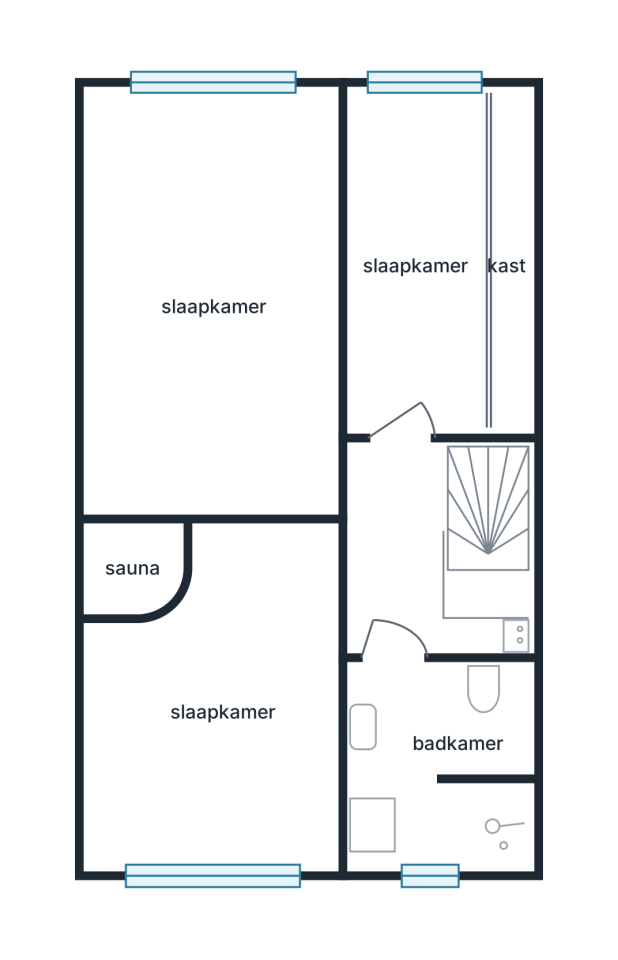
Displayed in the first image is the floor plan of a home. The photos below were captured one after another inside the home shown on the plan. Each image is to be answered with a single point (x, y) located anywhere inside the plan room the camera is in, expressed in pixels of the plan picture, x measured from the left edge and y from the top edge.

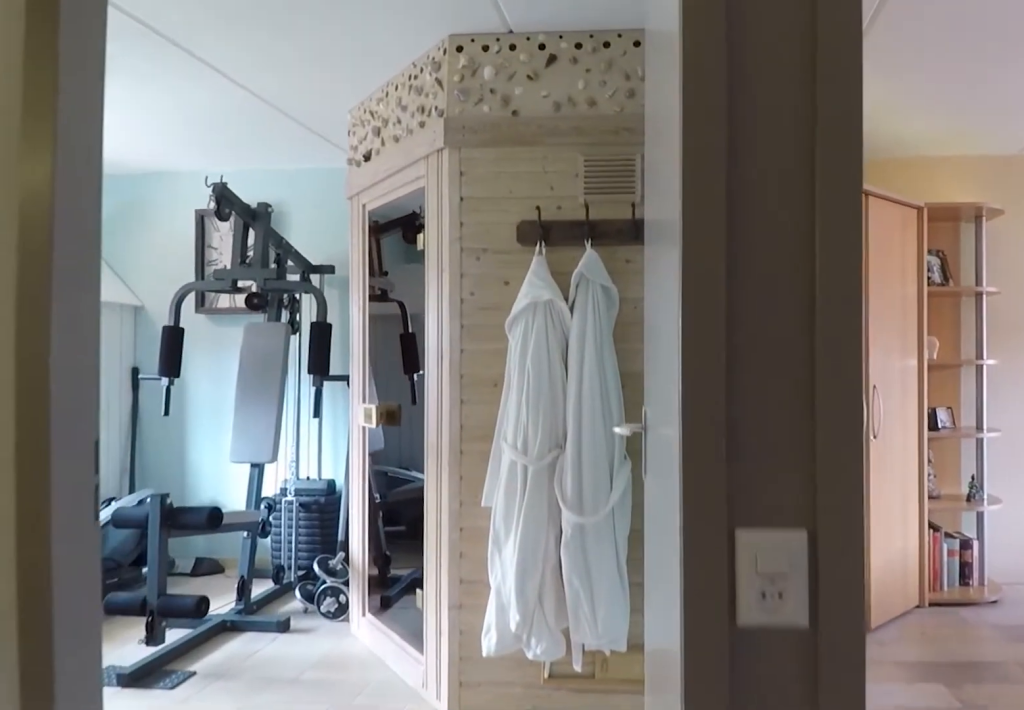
(406, 557)
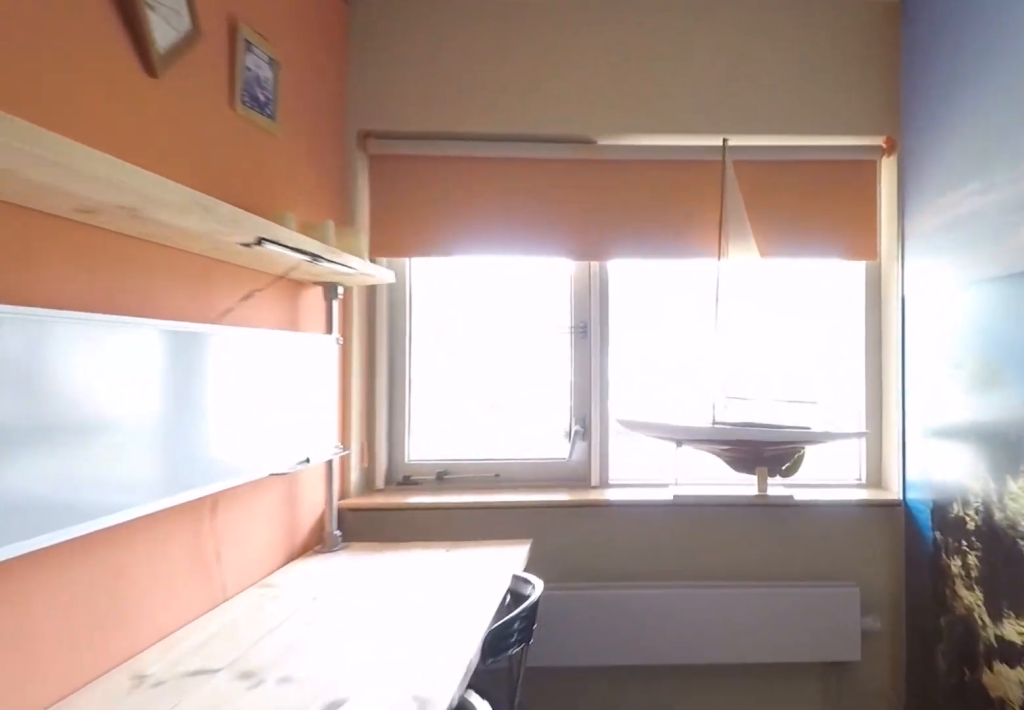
(415, 263)
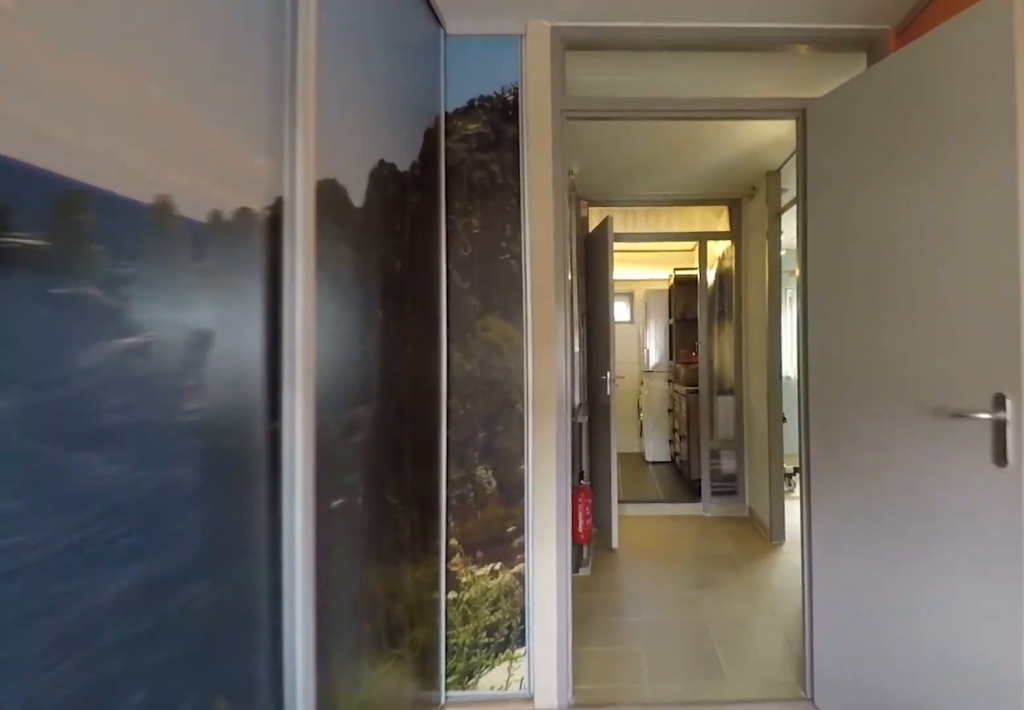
(415, 263)
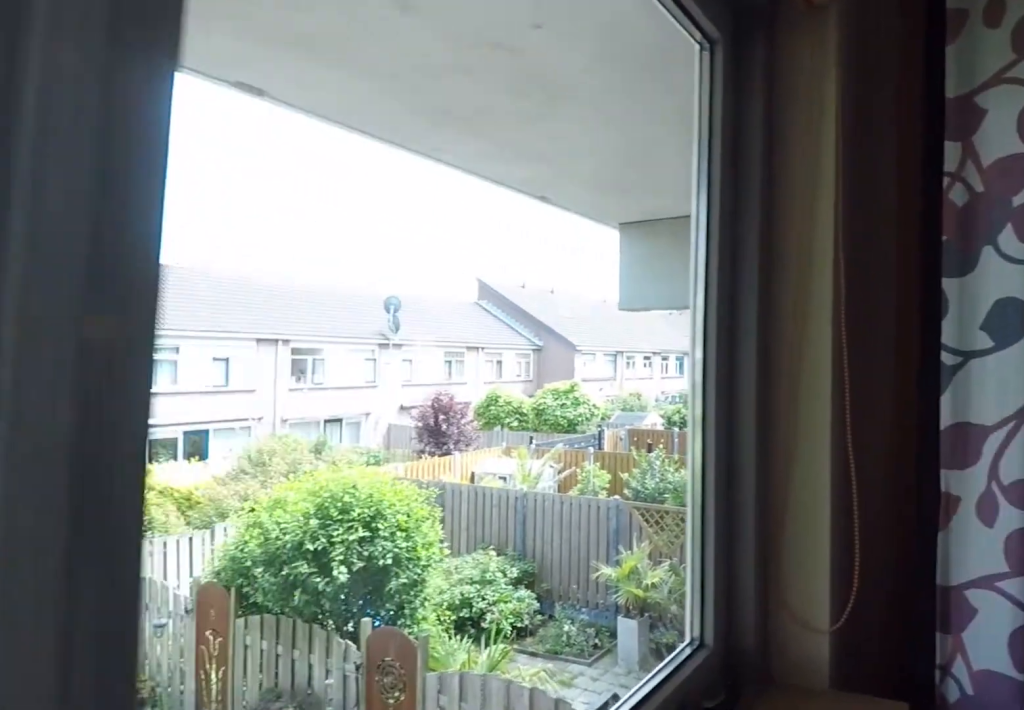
(144, 233)
